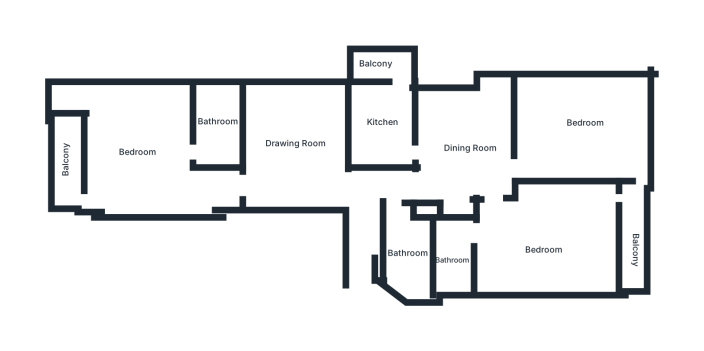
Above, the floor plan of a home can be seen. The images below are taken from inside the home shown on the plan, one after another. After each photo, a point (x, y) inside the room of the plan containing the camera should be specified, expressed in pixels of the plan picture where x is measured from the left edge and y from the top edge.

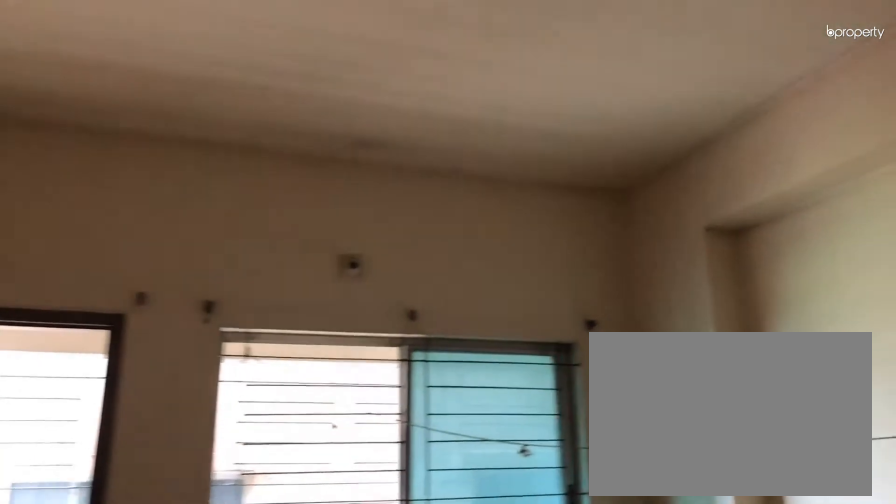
(554, 239)
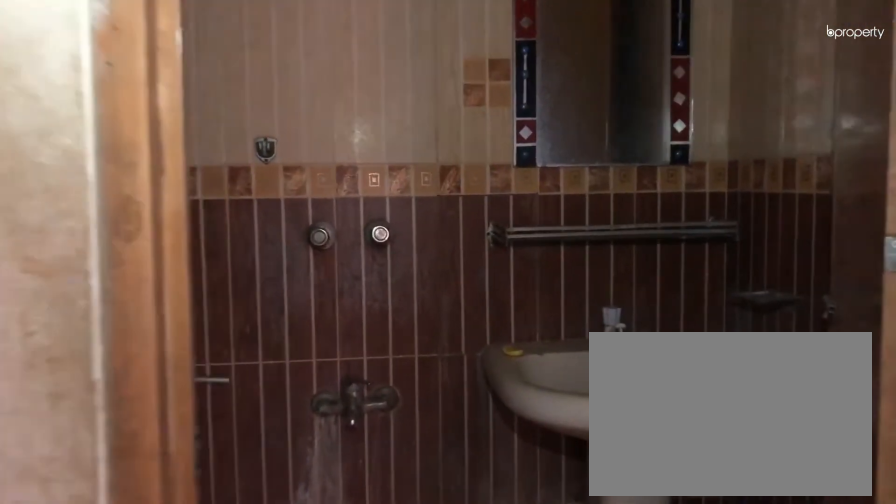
(455, 260)
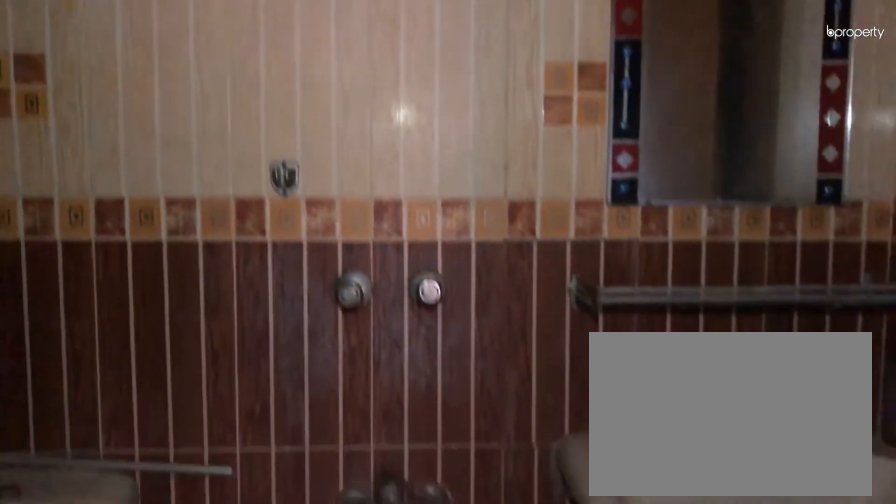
(455, 260)
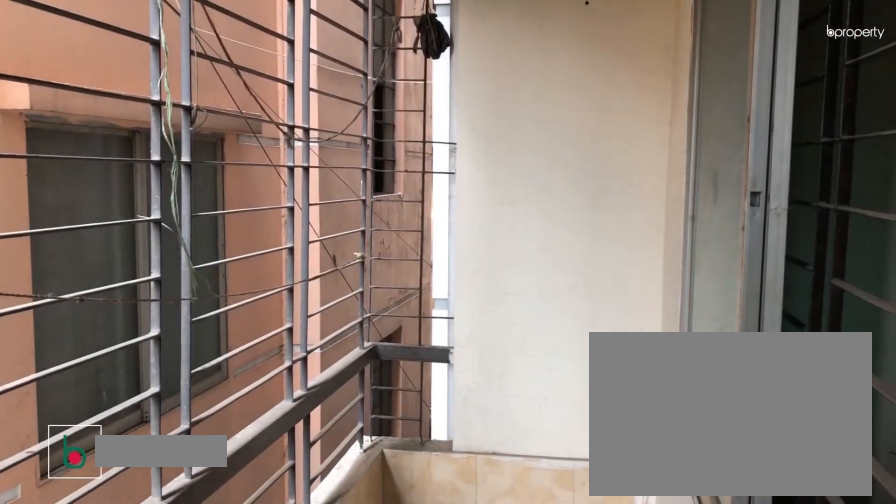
(634, 239)
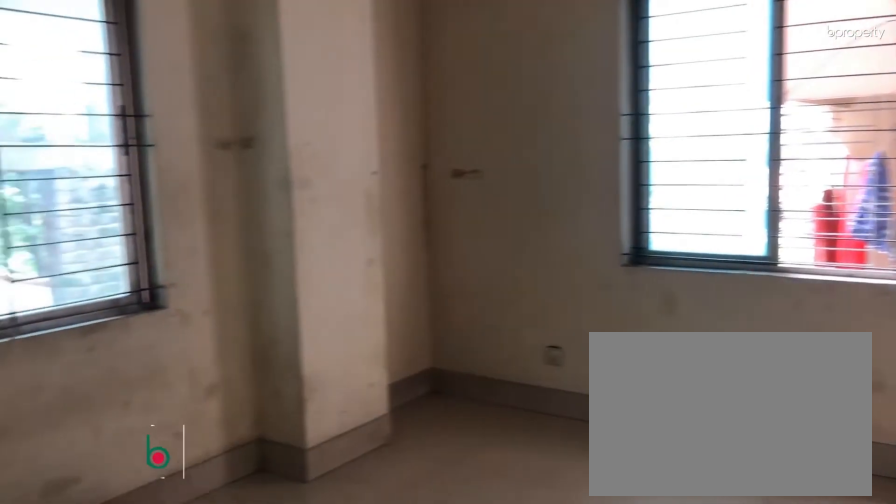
(584, 129)
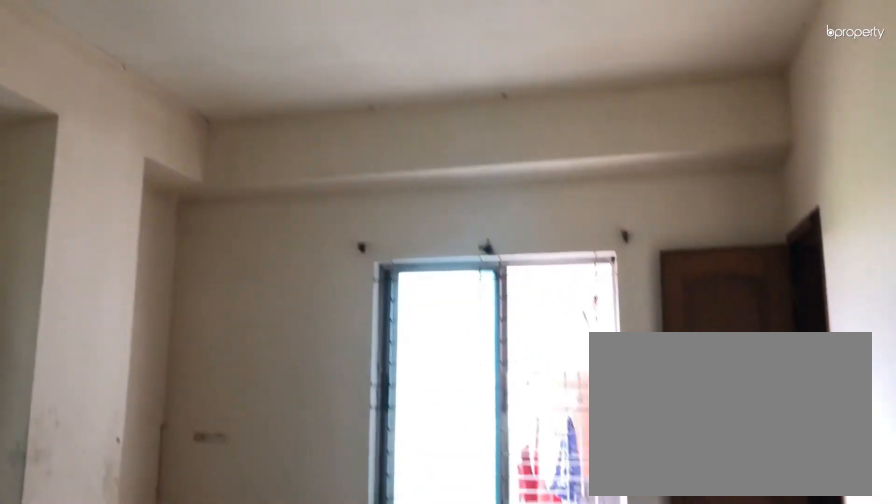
(584, 129)
